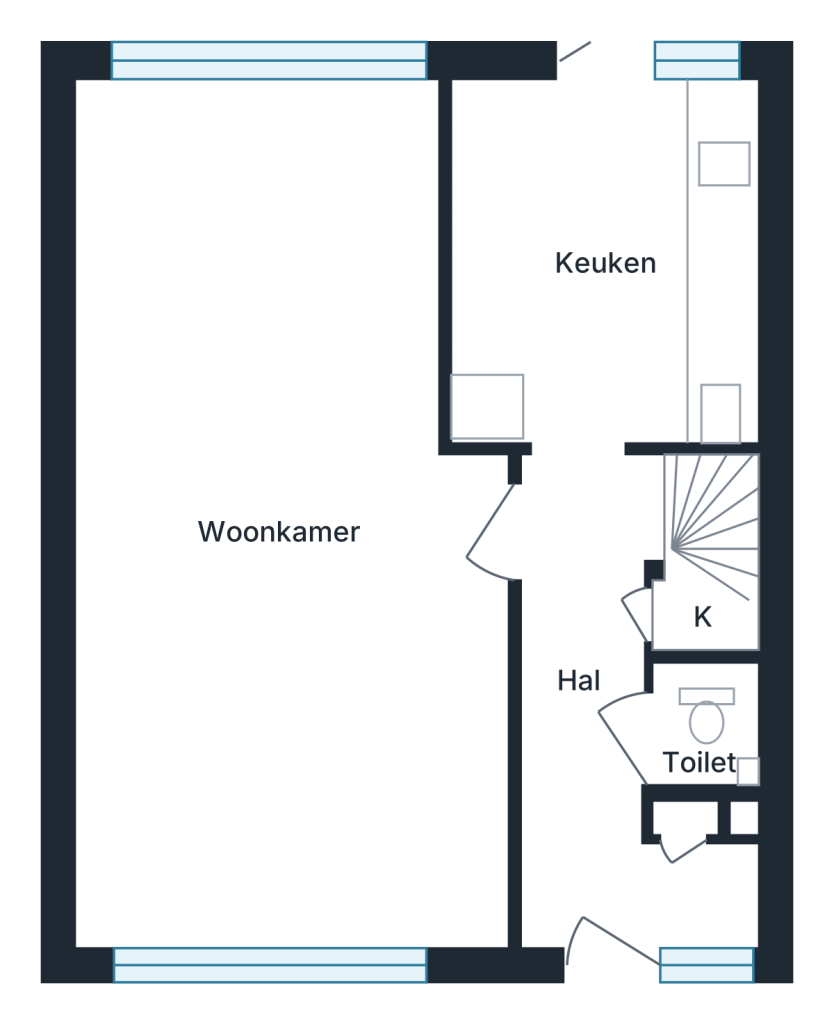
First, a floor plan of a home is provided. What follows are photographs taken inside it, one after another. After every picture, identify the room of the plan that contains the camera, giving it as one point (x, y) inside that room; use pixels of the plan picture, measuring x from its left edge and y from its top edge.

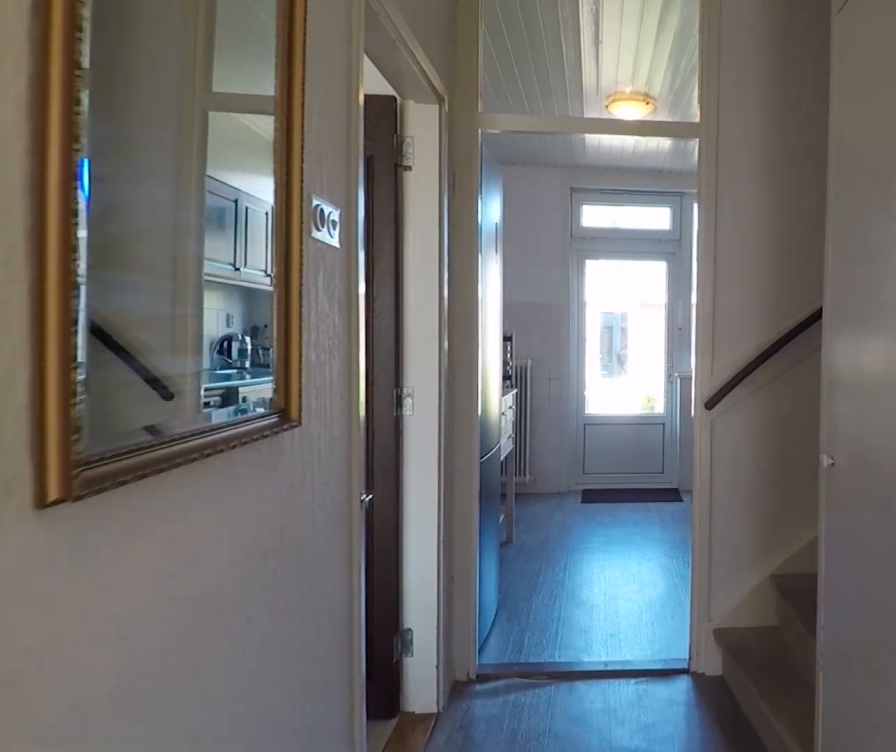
(601, 726)
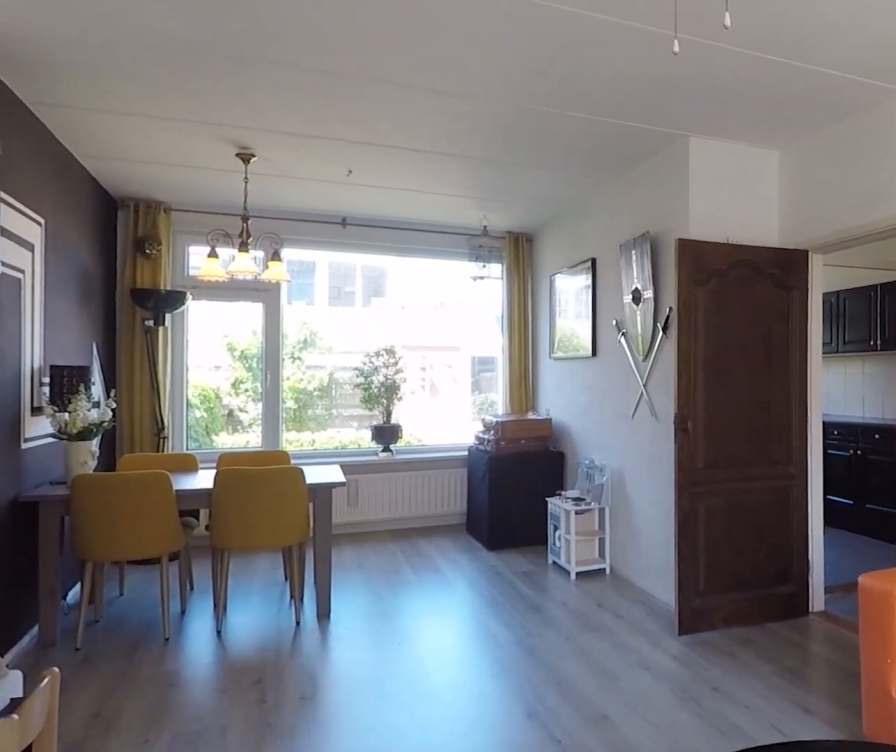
(294, 766)
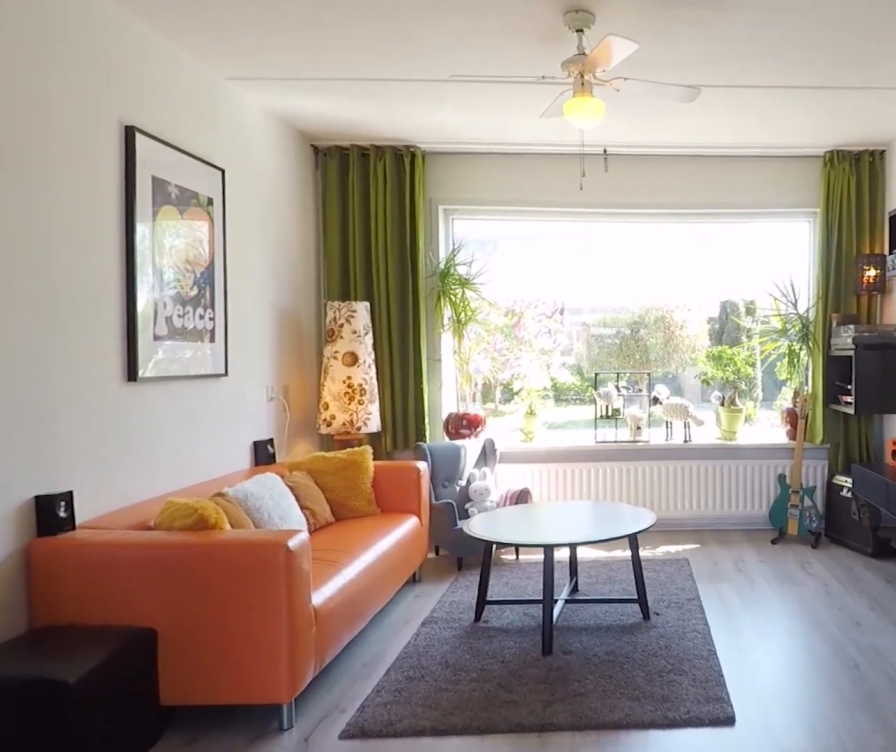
(294, 766)
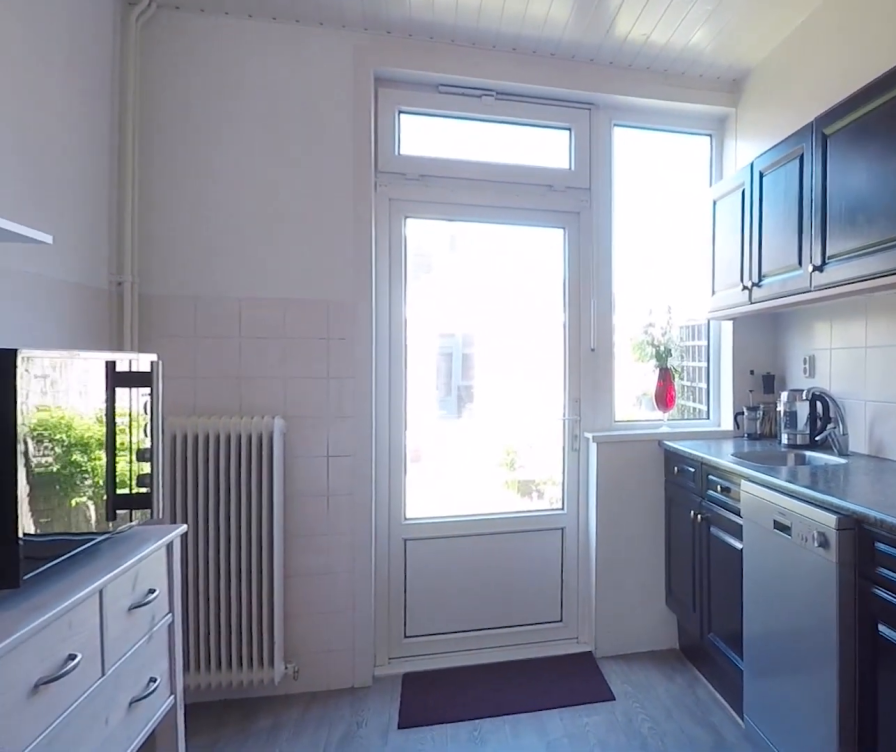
(604, 257)
